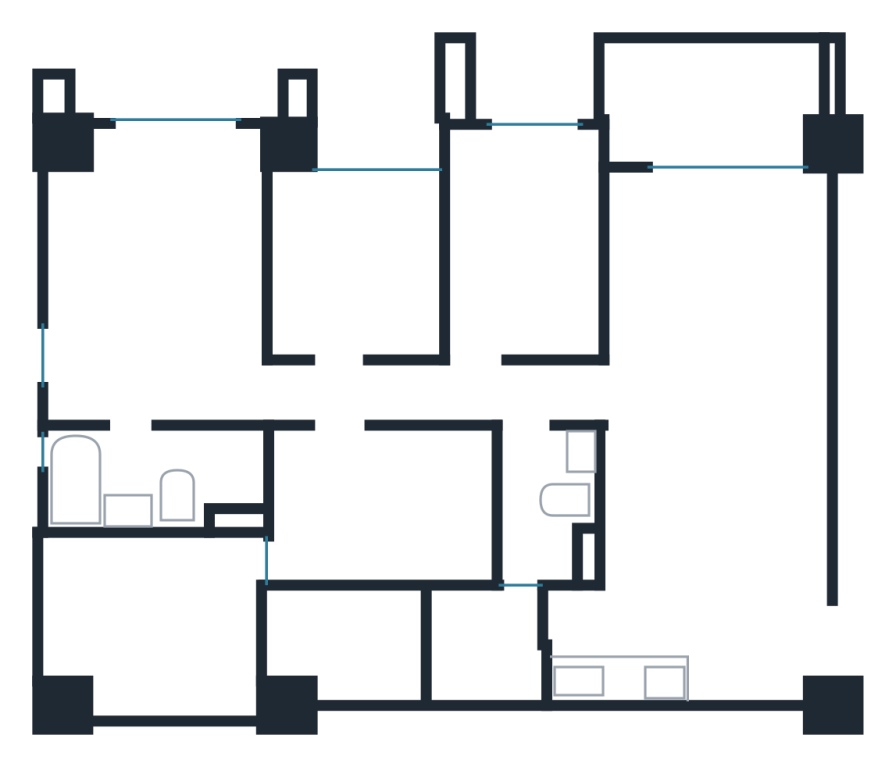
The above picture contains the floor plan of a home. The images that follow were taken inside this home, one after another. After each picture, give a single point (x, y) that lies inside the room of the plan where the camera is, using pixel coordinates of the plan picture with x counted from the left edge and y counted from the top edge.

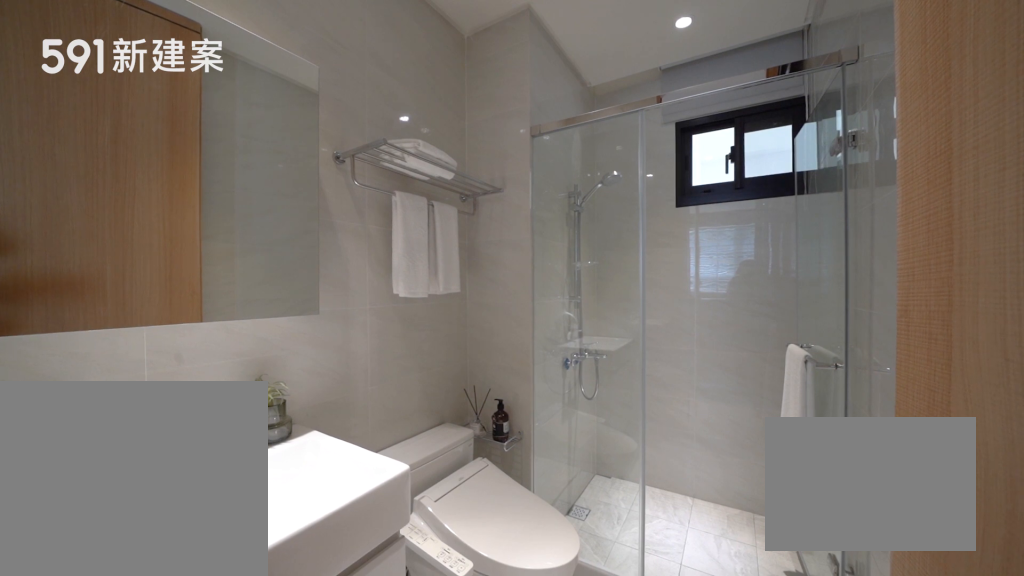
(546, 508)
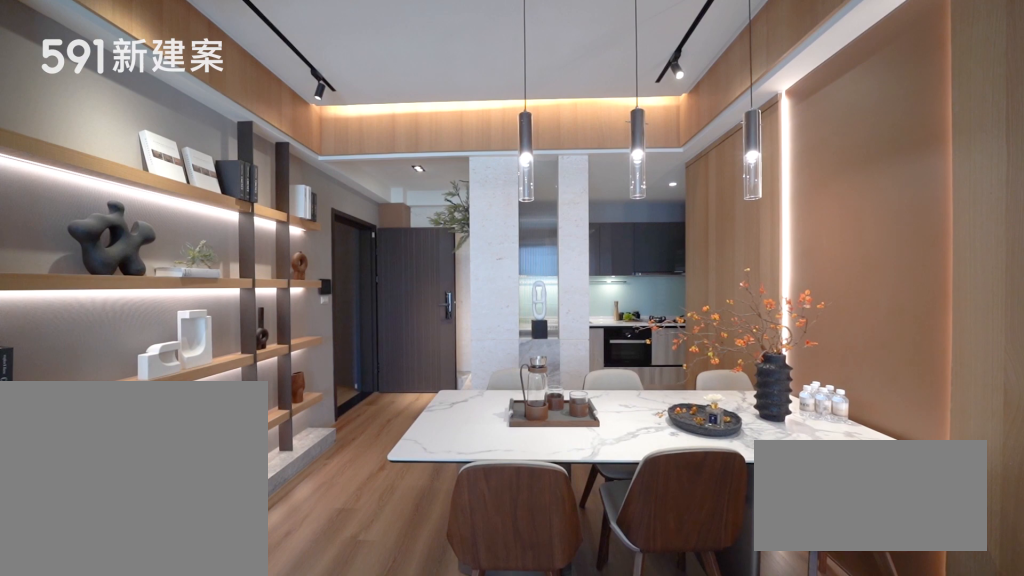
(712, 489)
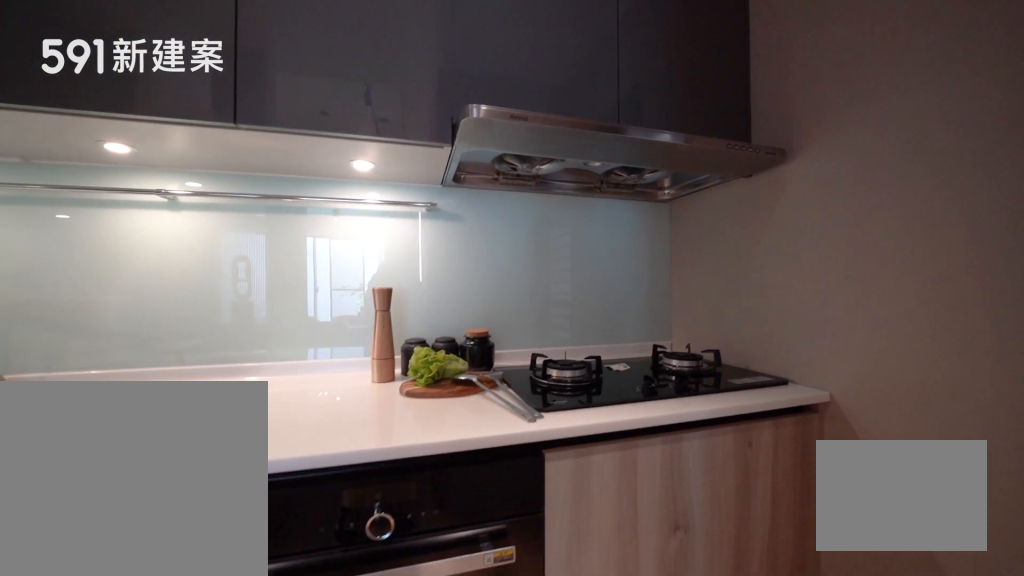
(643, 647)
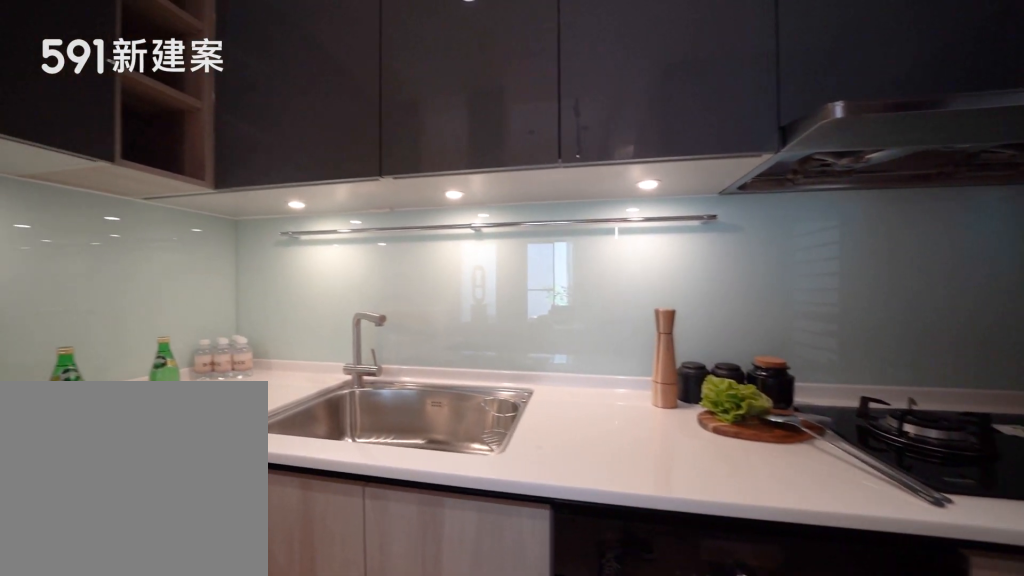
(643, 647)
